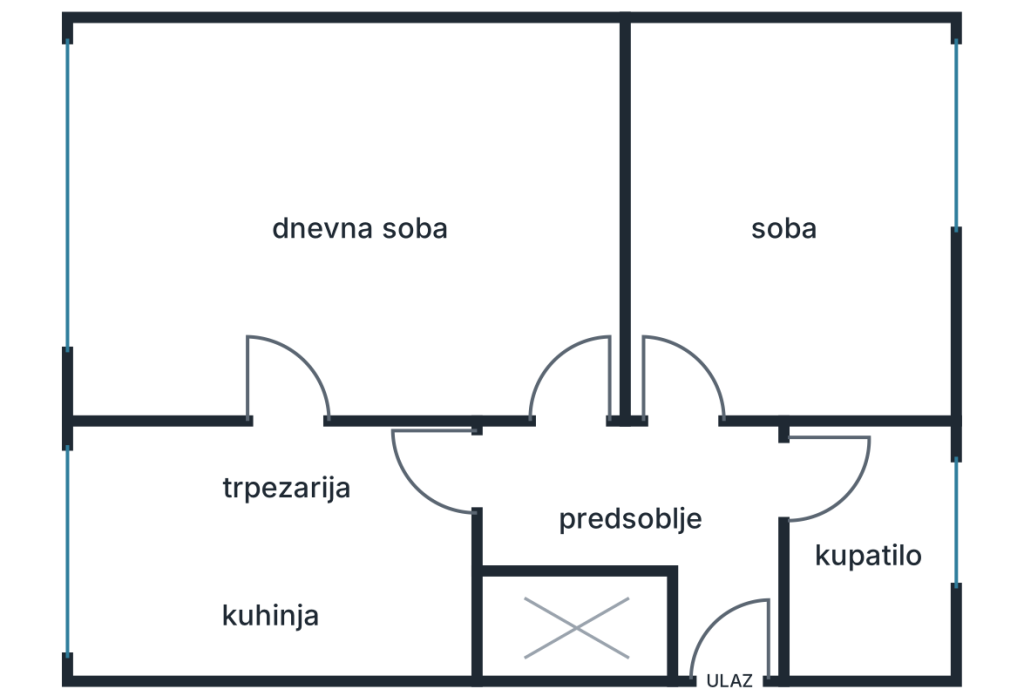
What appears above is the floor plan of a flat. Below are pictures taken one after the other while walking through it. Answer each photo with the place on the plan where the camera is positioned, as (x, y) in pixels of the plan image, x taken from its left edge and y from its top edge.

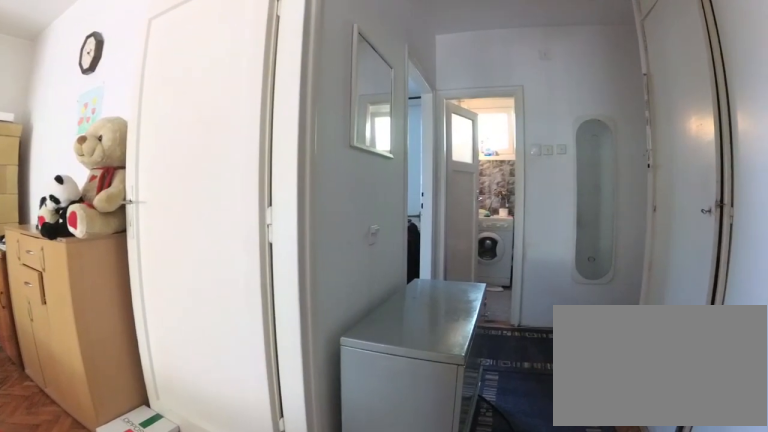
(467, 495)
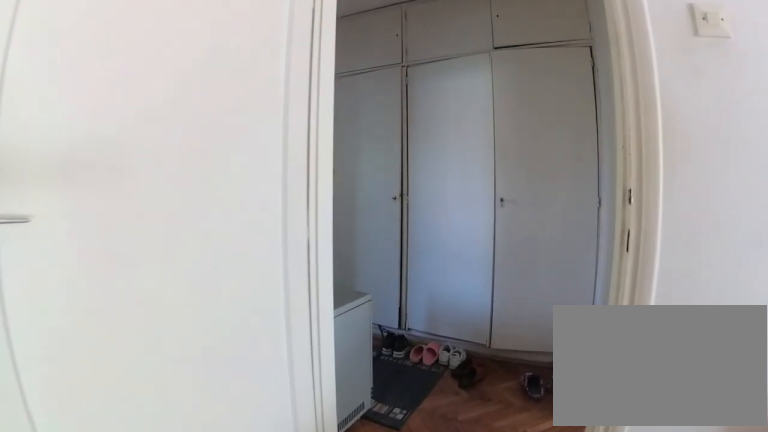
(560, 260)
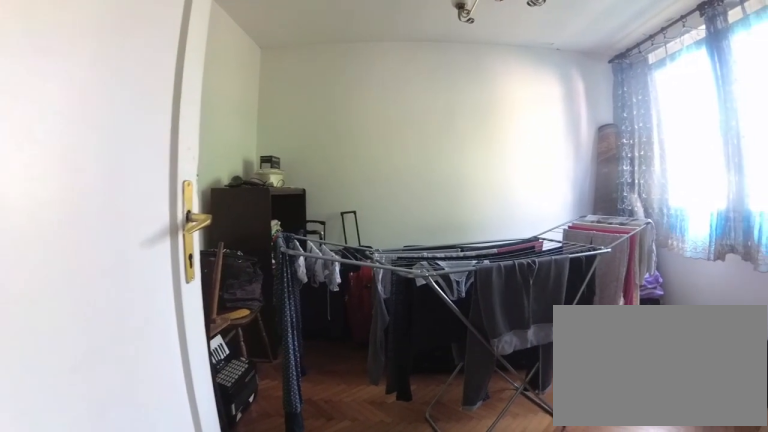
(681, 417)
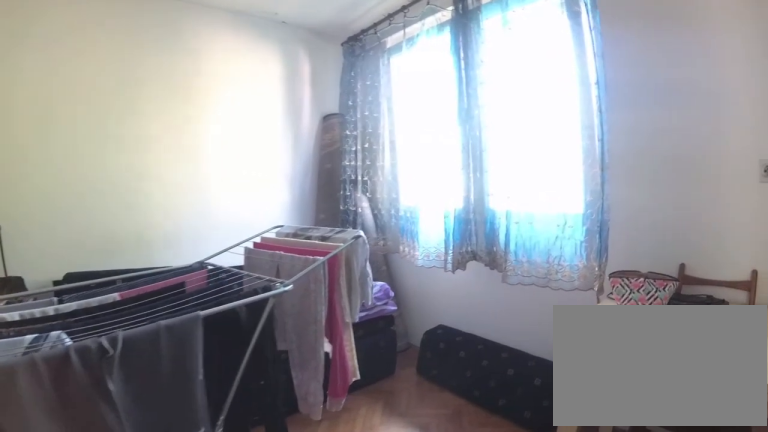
(693, 390)
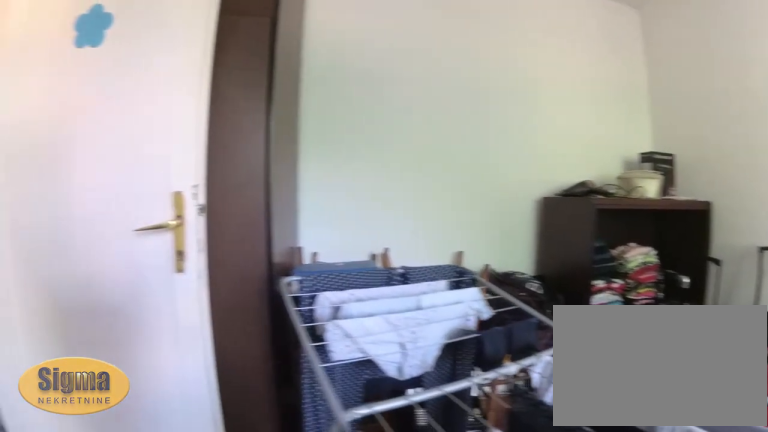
(807, 289)
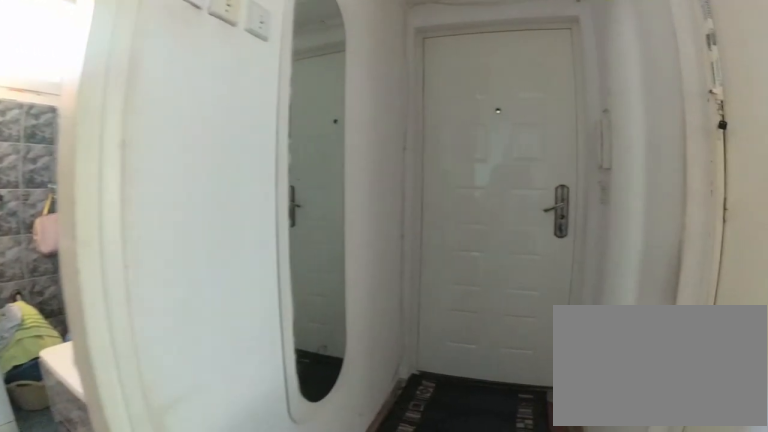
(720, 433)
